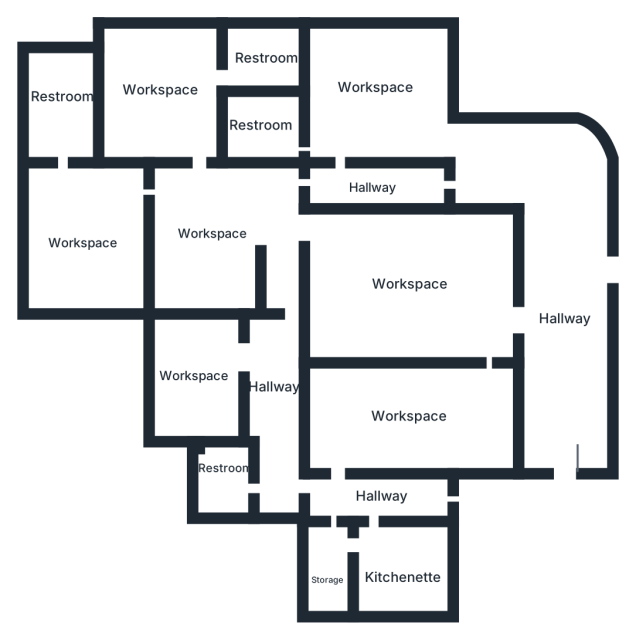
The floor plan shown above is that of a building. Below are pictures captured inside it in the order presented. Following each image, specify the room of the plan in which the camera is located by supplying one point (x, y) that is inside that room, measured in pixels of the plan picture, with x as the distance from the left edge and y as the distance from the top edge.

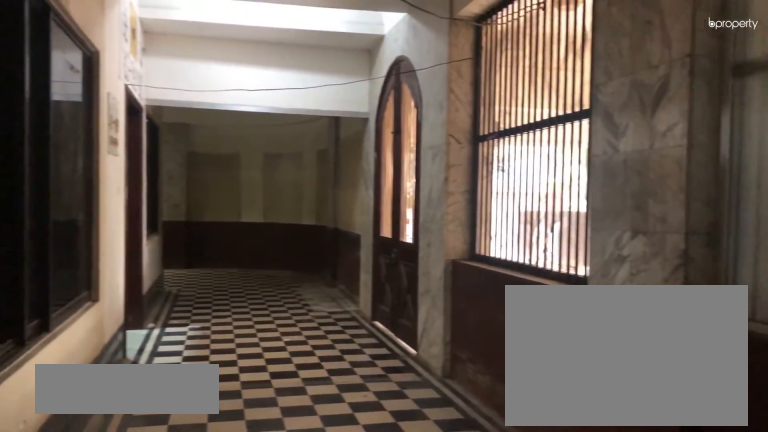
(562, 337)
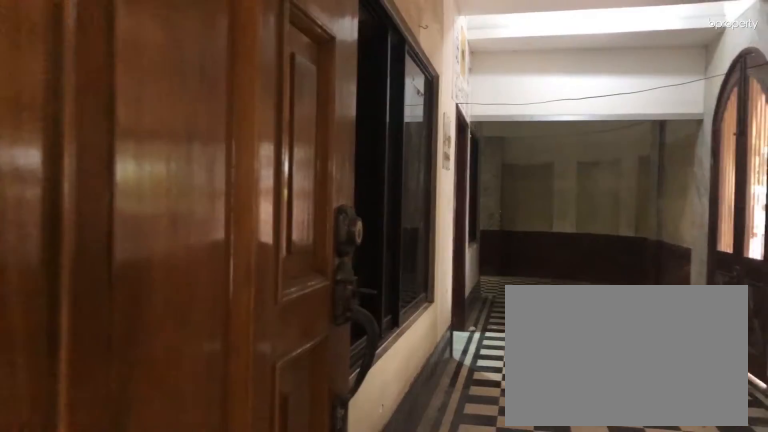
(562, 337)
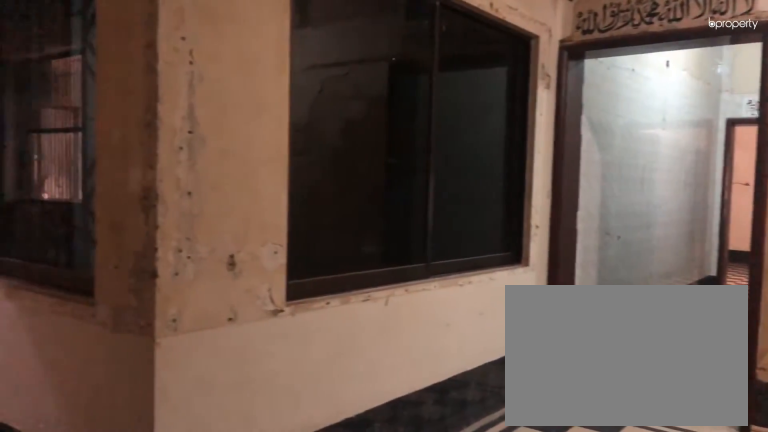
(548, 179)
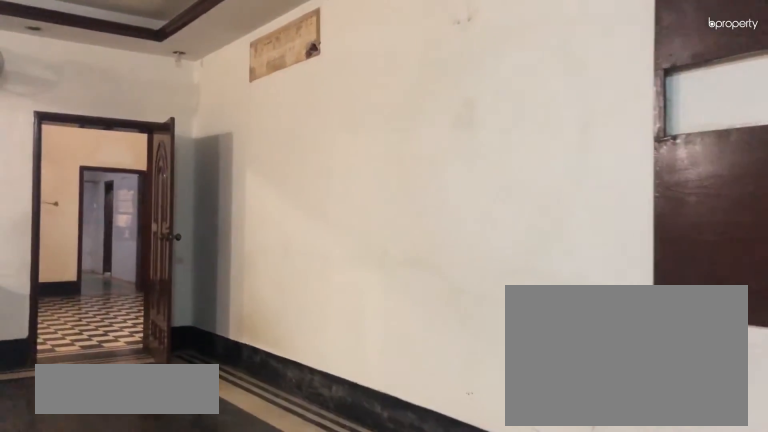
(405, 282)
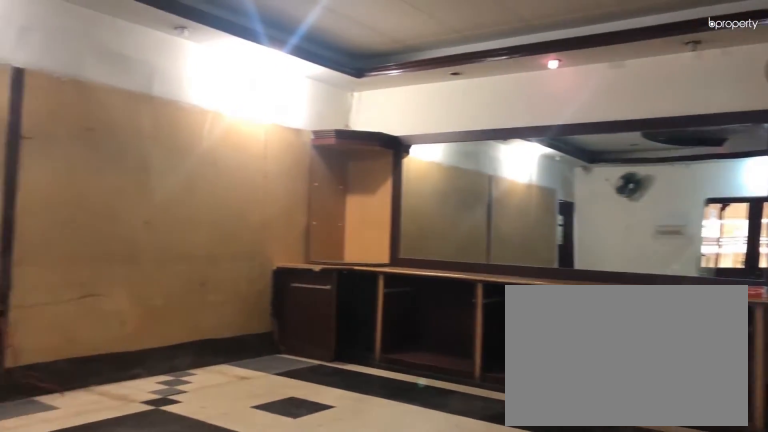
(405, 282)
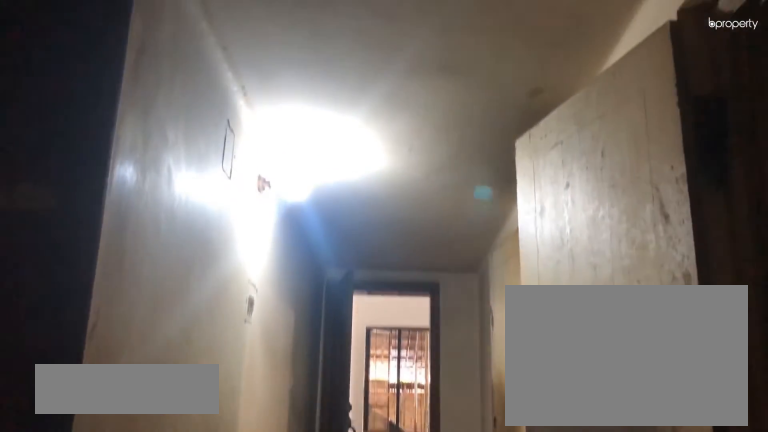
(379, 494)
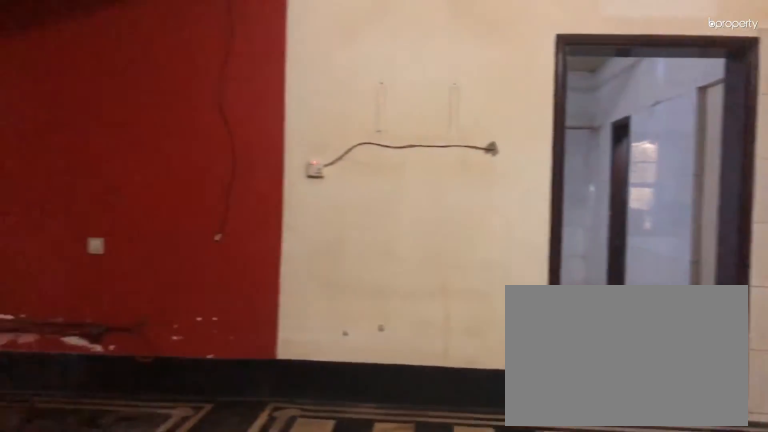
(219, 245)
